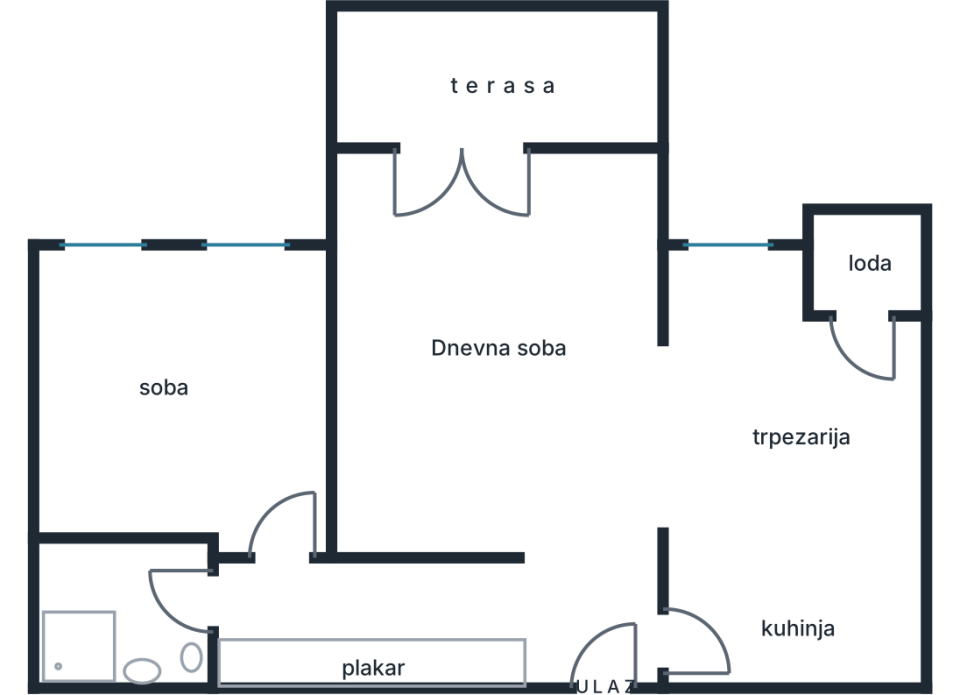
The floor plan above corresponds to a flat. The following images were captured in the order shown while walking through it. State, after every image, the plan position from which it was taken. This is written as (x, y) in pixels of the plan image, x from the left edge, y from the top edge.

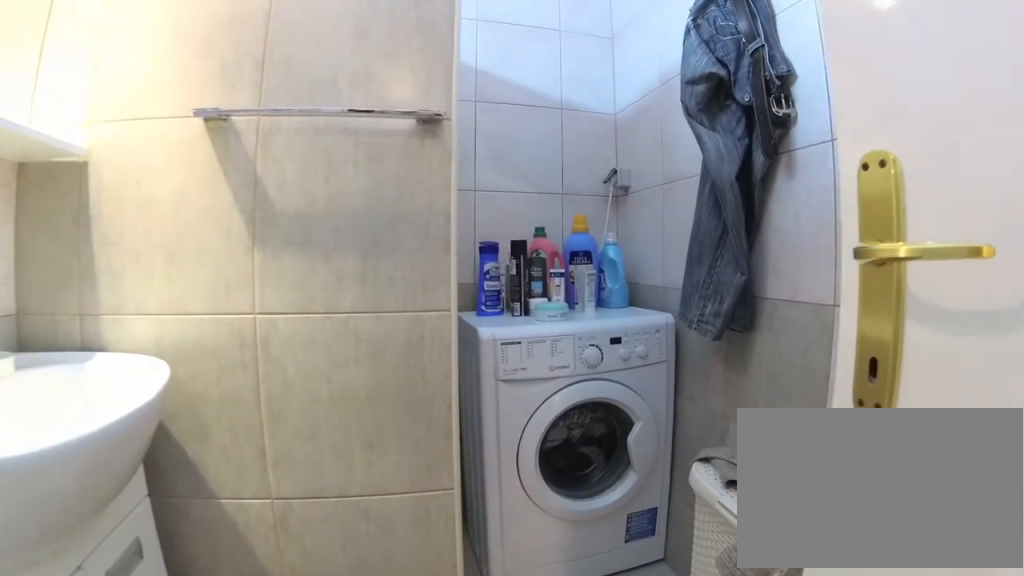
(193, 599)
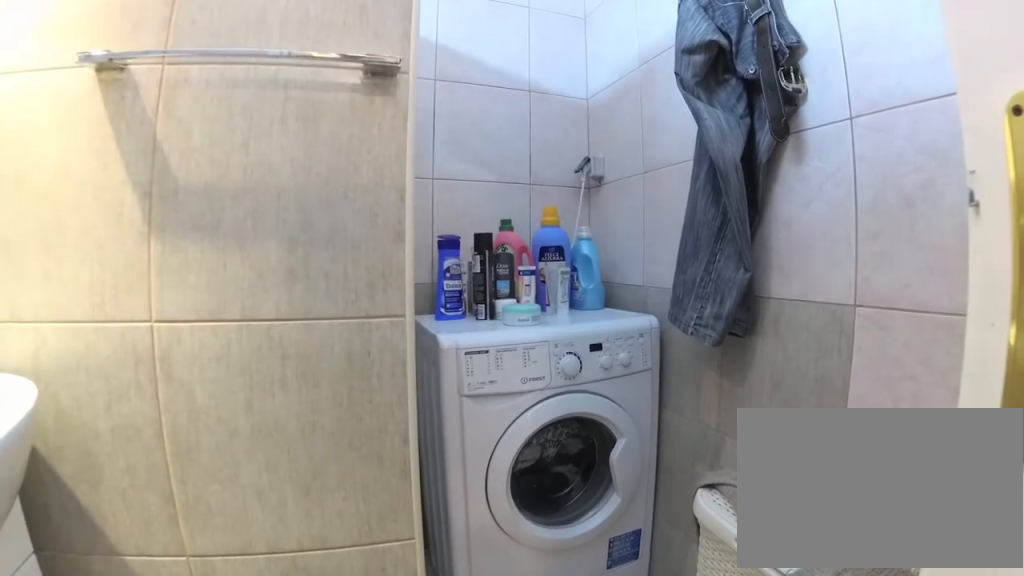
(180, 599)
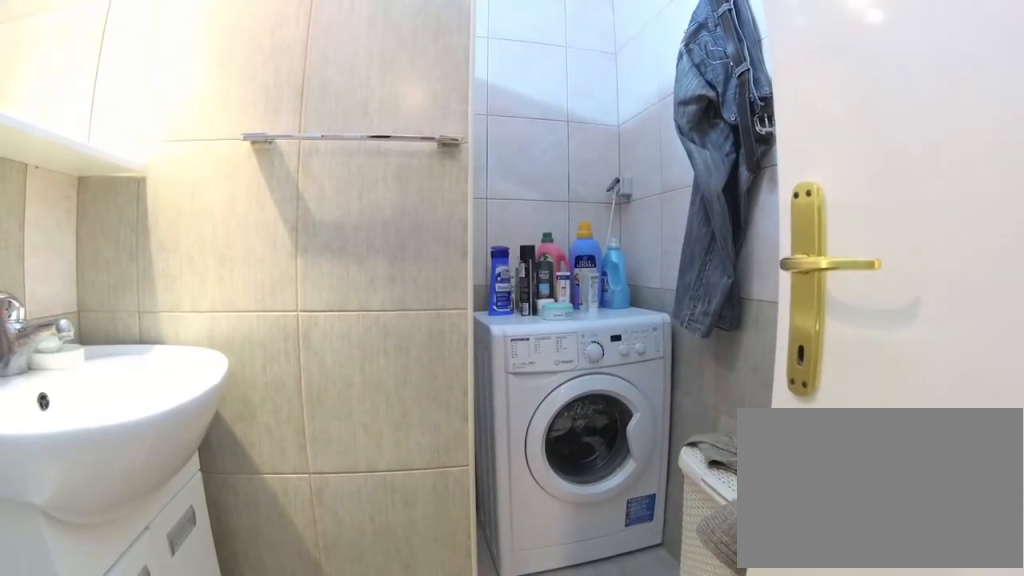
(217, 599)
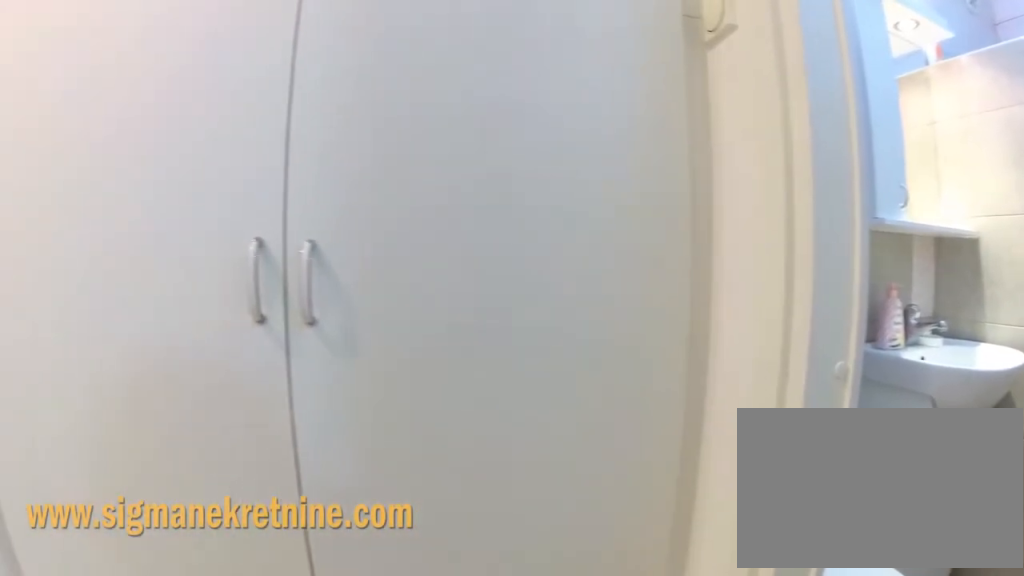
(244, 568)
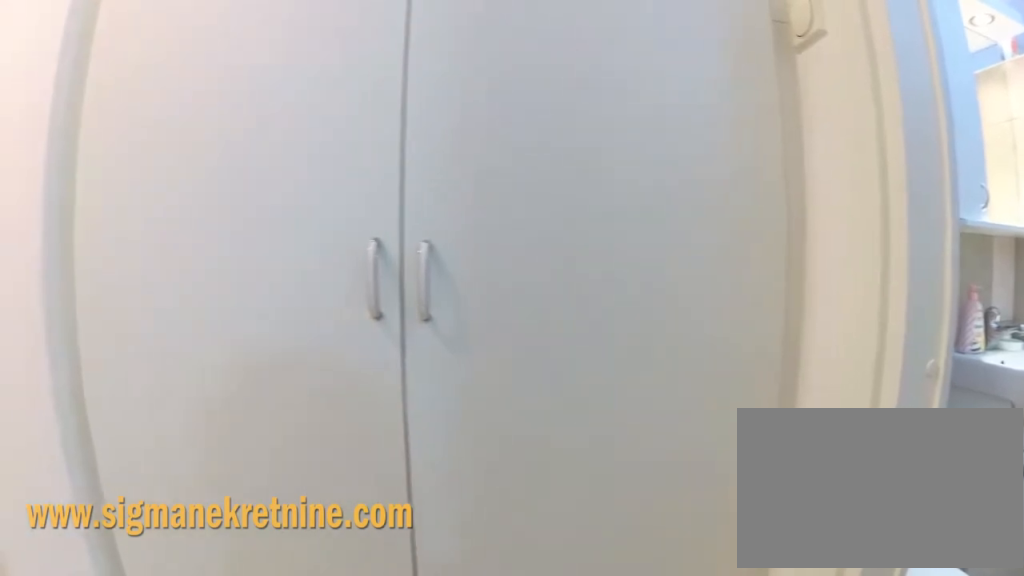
(242, 569)
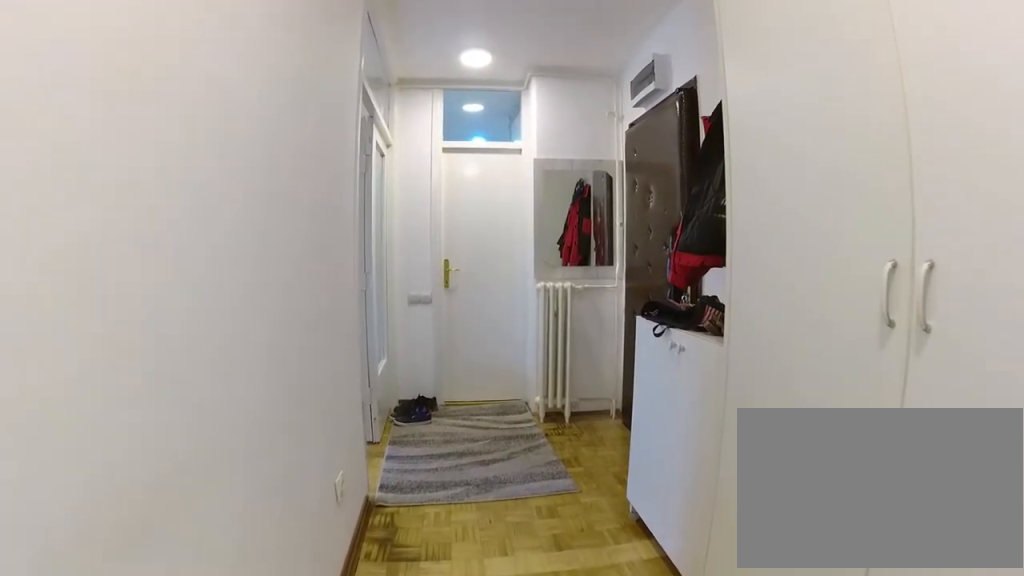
(275, 594)
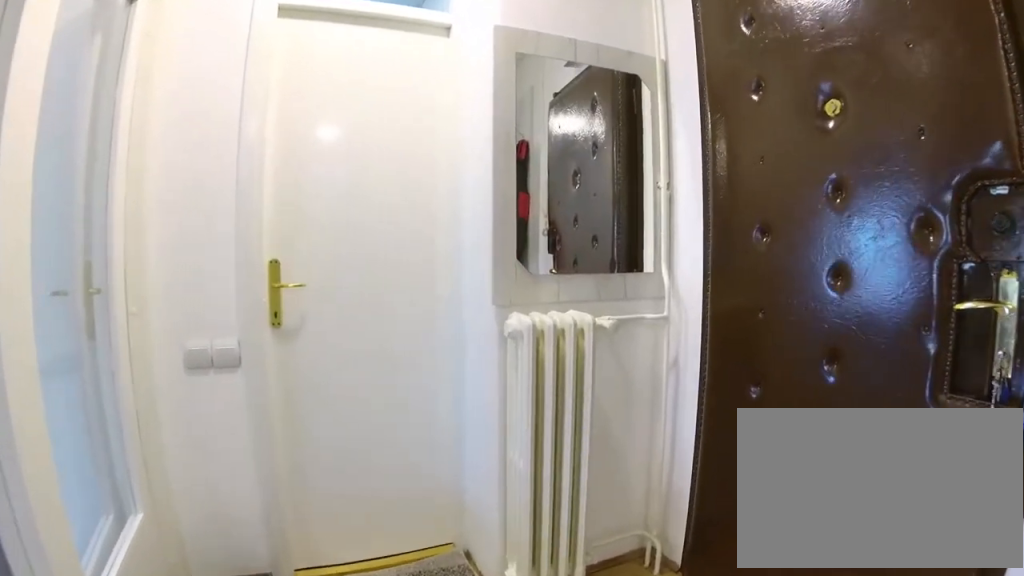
(467, 593)
